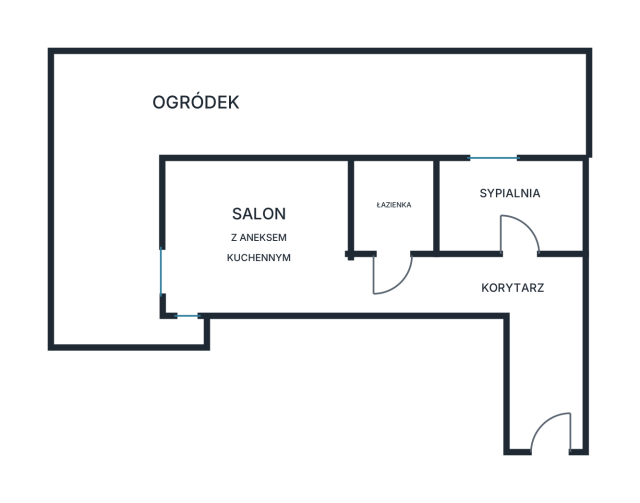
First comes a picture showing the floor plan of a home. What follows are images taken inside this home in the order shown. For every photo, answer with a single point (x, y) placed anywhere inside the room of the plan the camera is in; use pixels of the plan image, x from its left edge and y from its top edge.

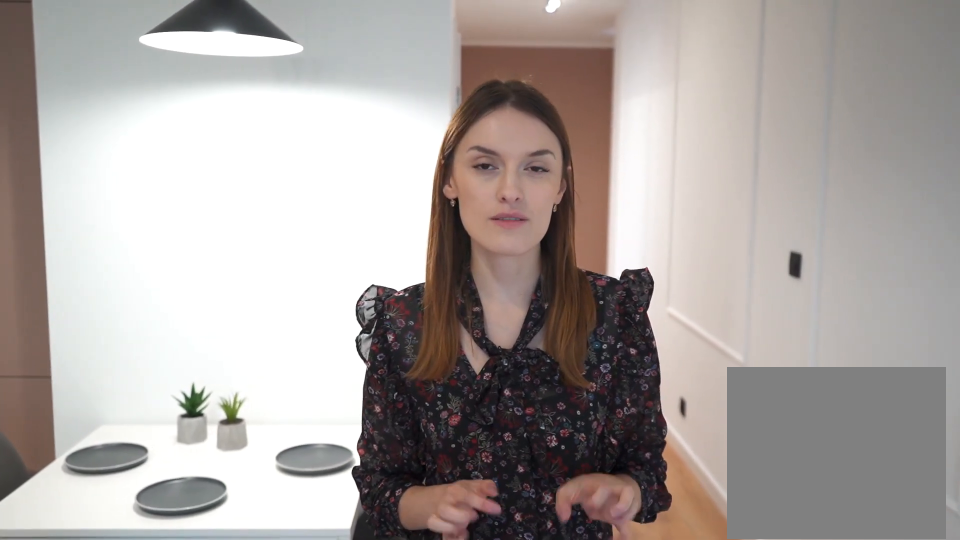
(256, 237)
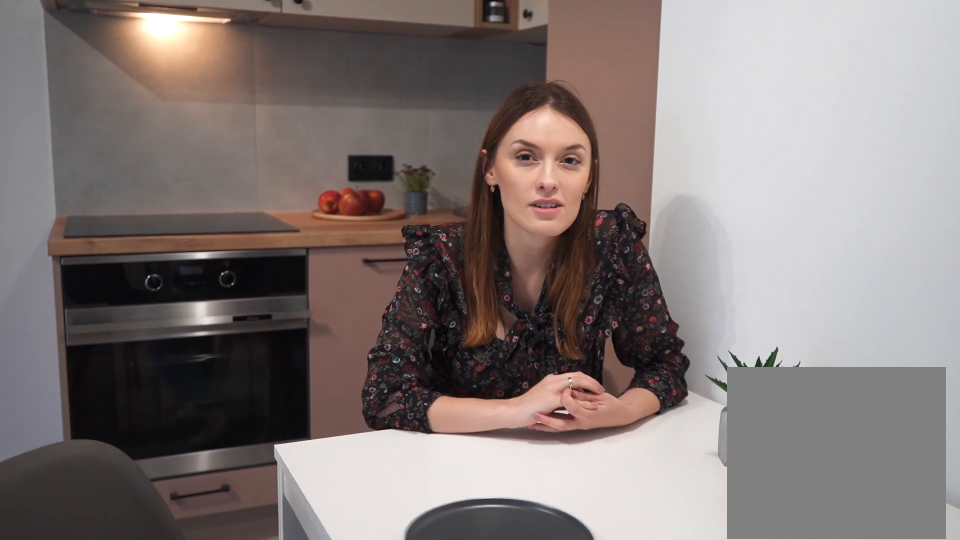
(256, 237)
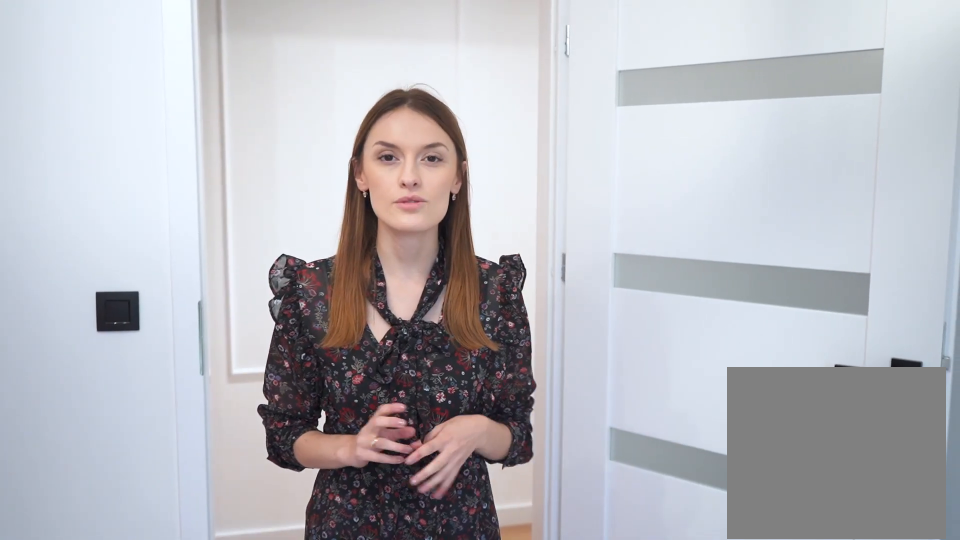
(508, 203)
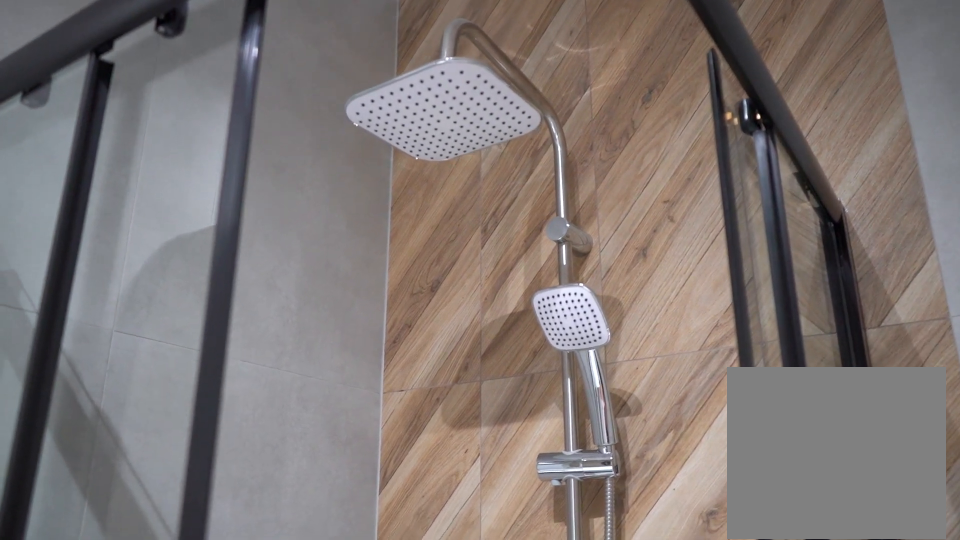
(395, 206)
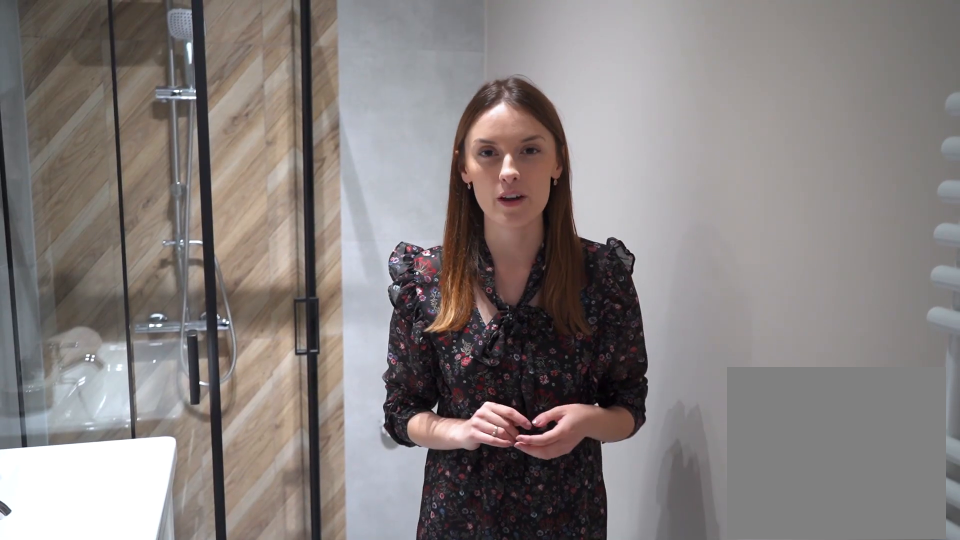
(393, 206)
